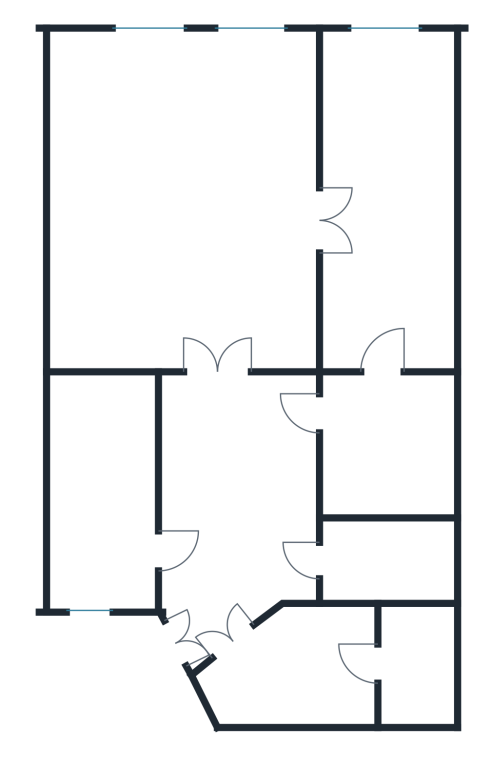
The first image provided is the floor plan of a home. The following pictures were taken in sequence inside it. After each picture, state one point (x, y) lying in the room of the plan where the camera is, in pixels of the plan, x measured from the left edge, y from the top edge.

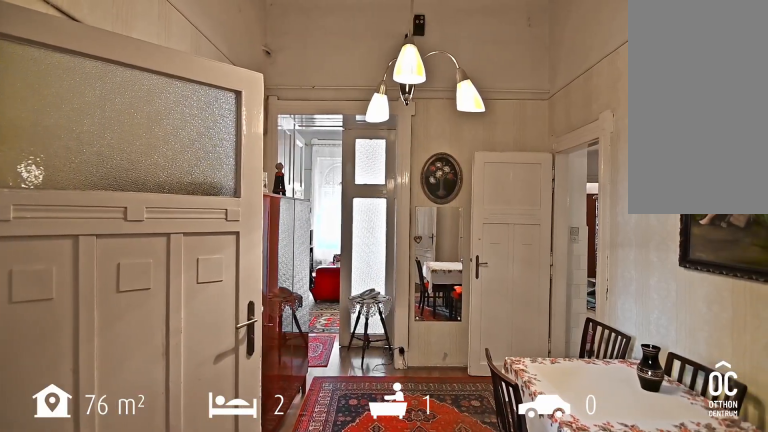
(232, 494)
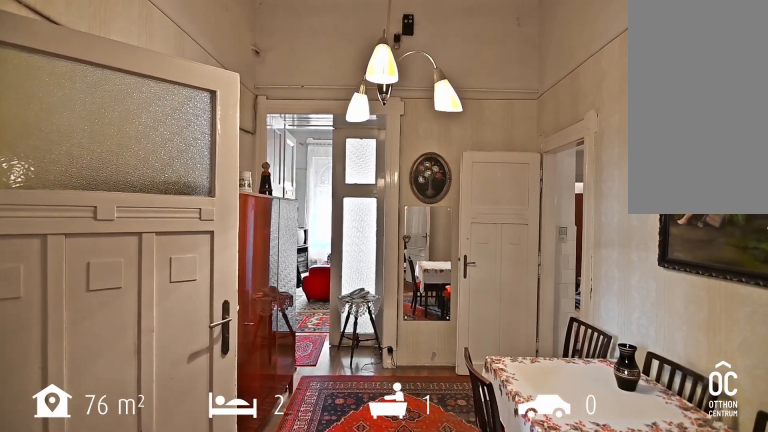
(232, 494)
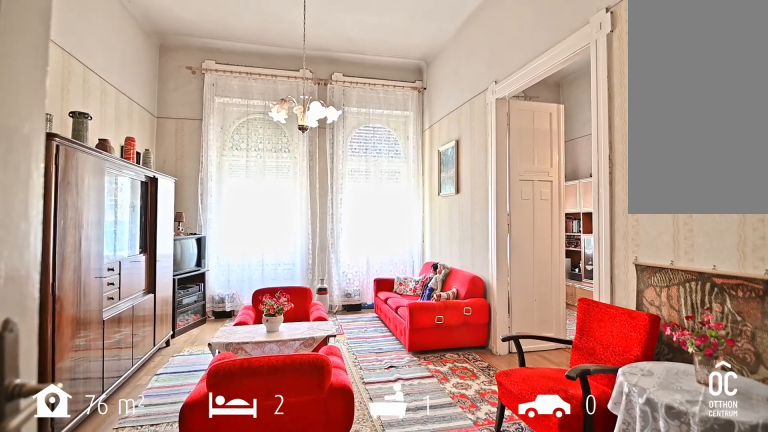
(183, 204)
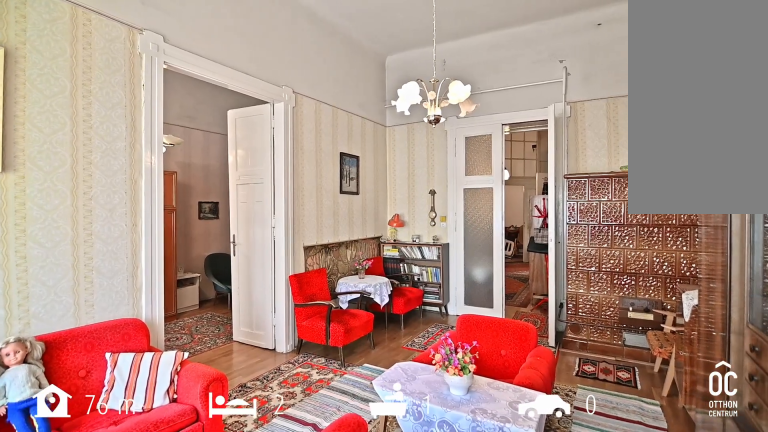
(183, 204)
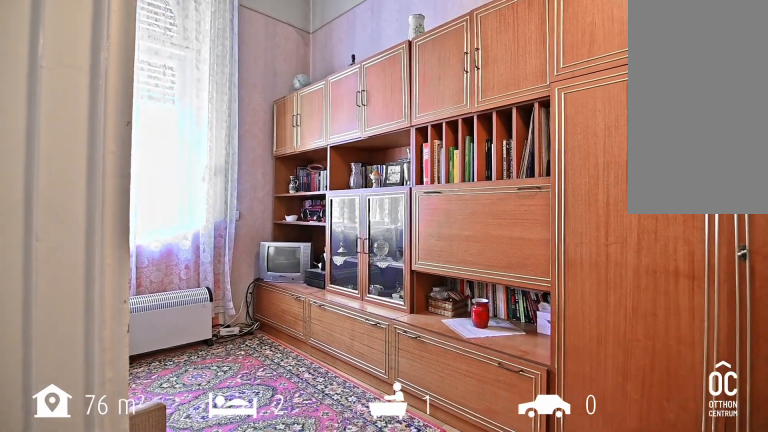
(384, 204)
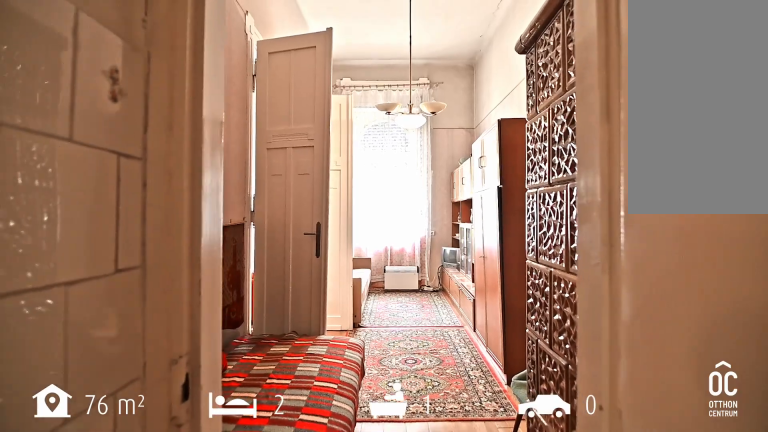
(384, 444)
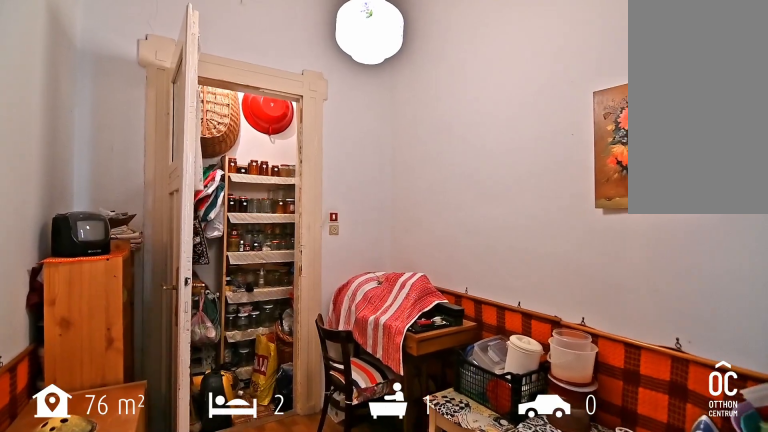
(294, 664)
